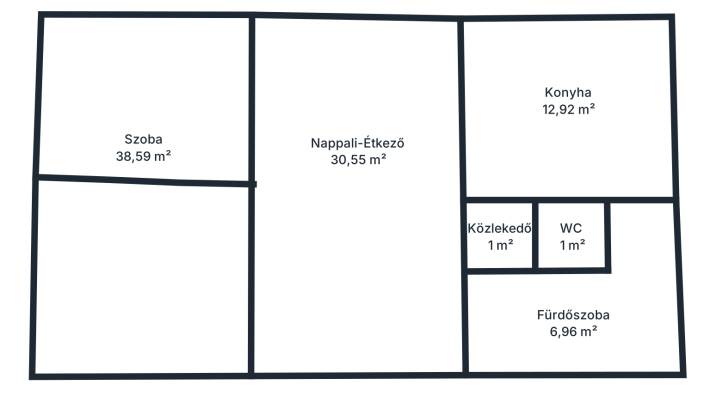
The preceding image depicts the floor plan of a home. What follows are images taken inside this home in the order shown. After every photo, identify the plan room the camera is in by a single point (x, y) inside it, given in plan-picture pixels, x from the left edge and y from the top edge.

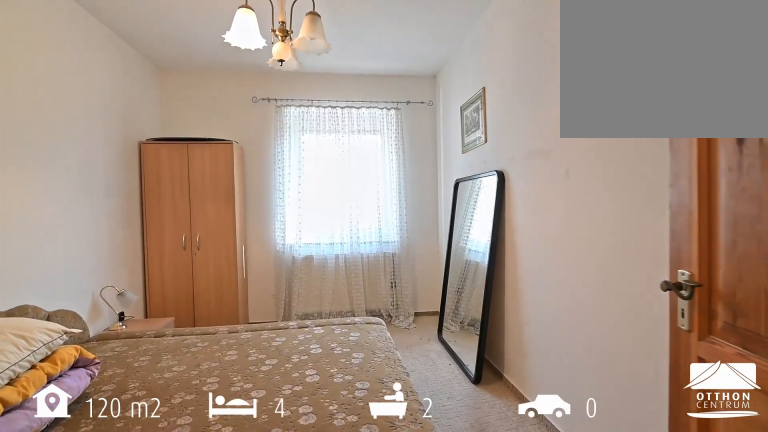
(140, 286)
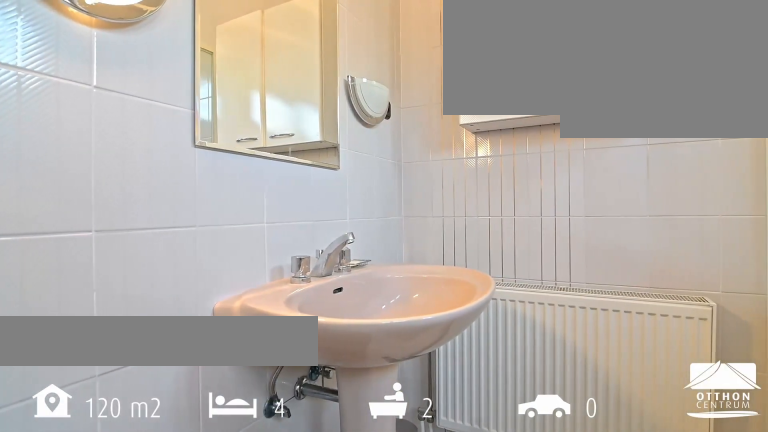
(579, 327)
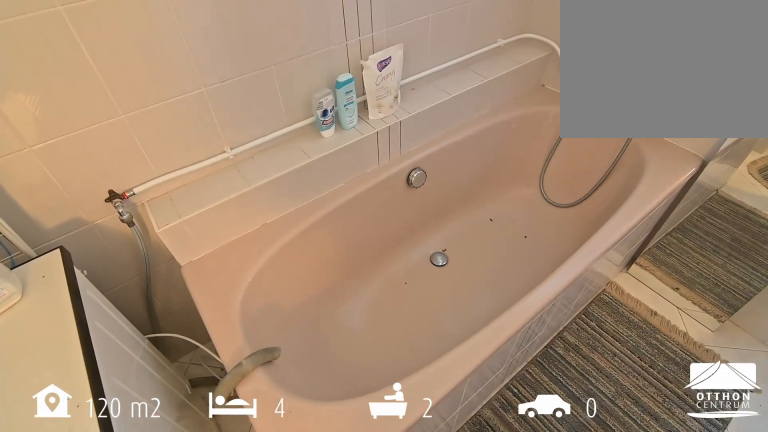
(579, 327)
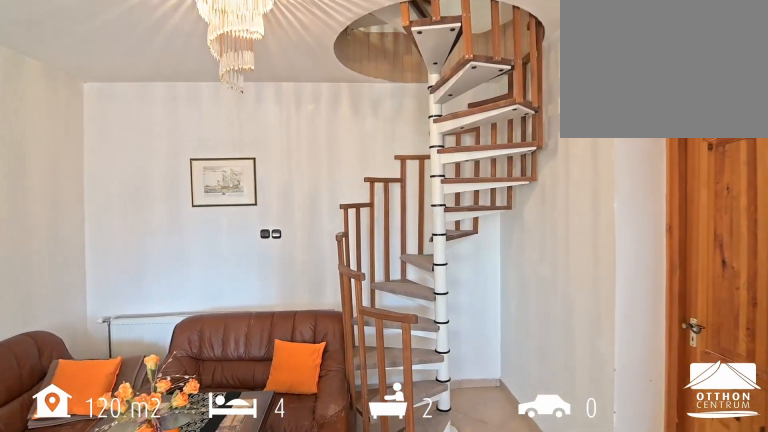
(362, 337)
